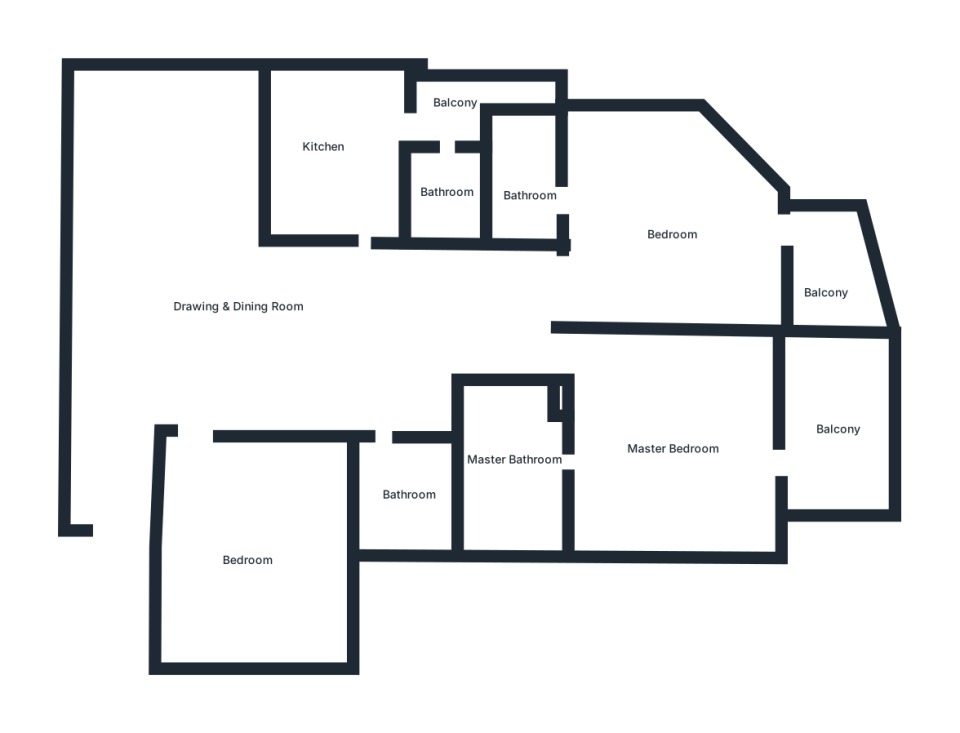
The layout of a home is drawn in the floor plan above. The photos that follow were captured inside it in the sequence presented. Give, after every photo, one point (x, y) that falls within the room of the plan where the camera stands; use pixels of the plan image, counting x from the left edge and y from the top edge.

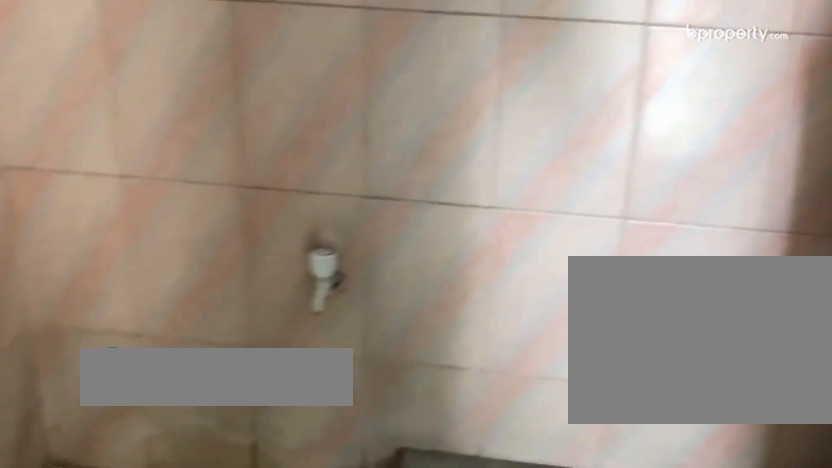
(406, 484)
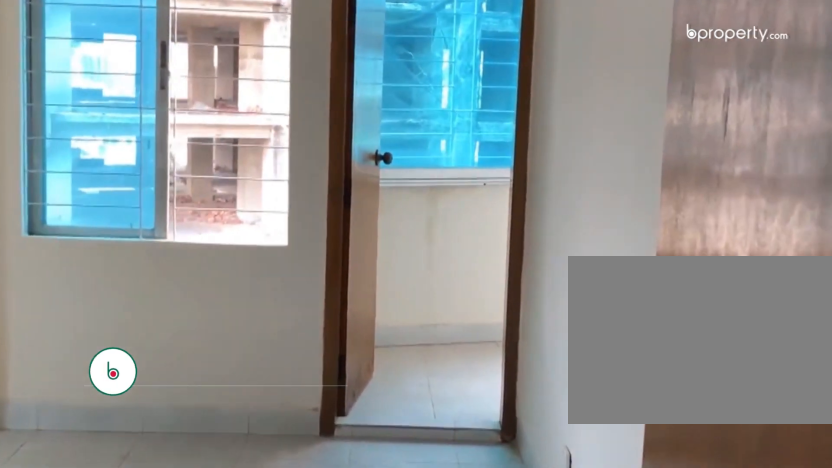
(665, 212)
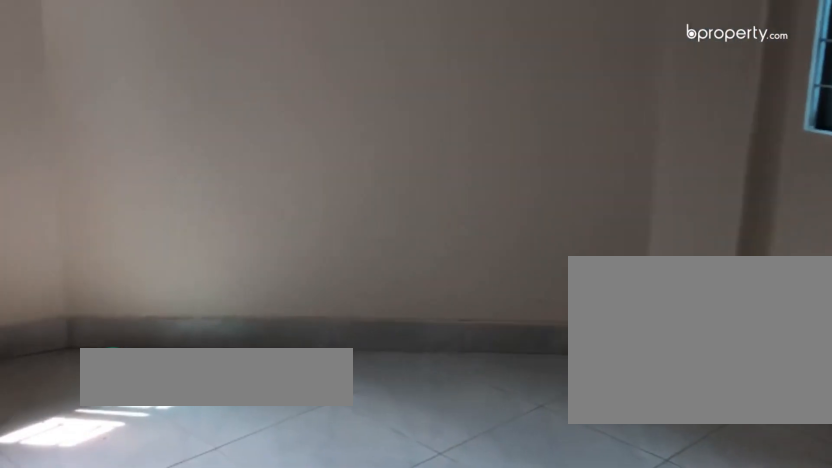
(665, 212)
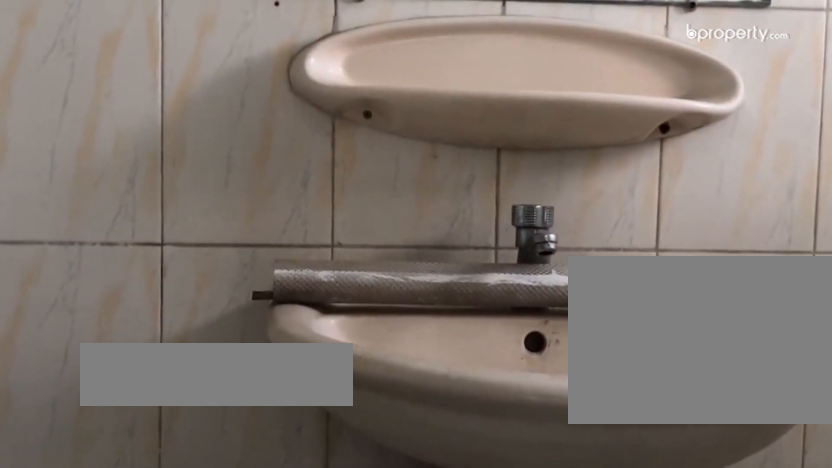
(528, 189)
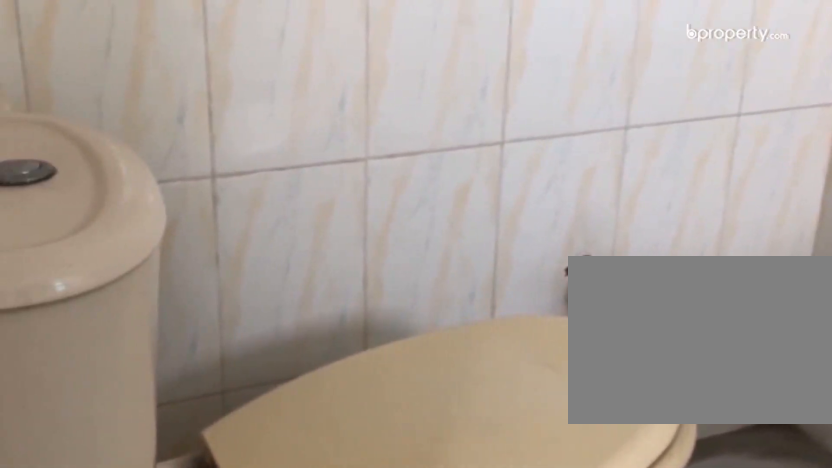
(528, 189)
